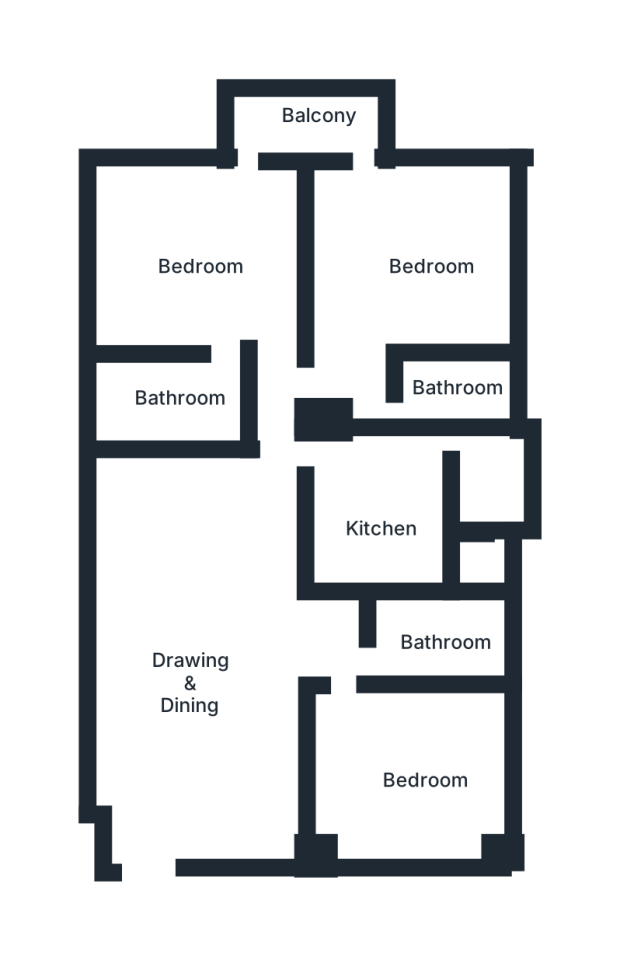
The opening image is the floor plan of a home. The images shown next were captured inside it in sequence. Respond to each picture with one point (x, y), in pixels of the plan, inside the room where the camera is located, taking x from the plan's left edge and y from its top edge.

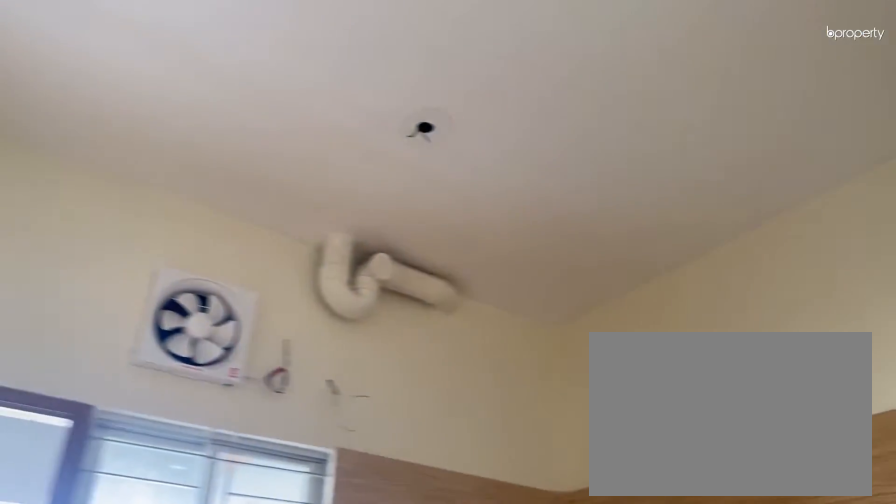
(377, 525)
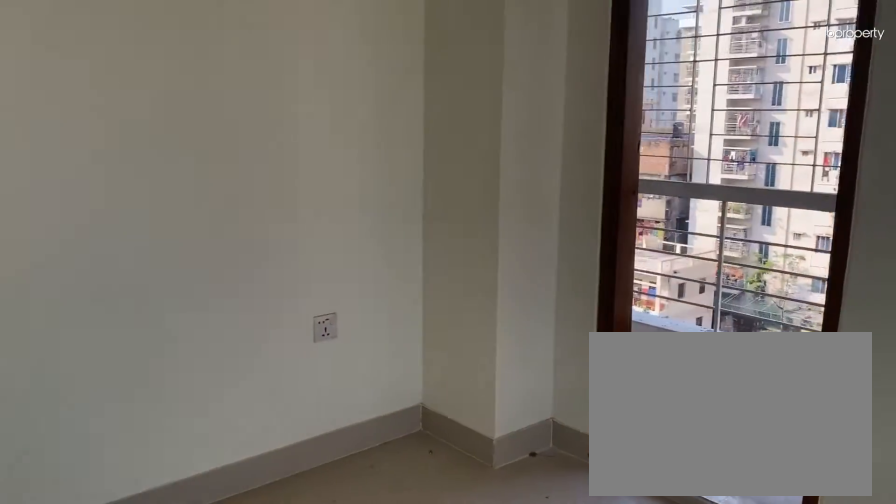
(434, 263)
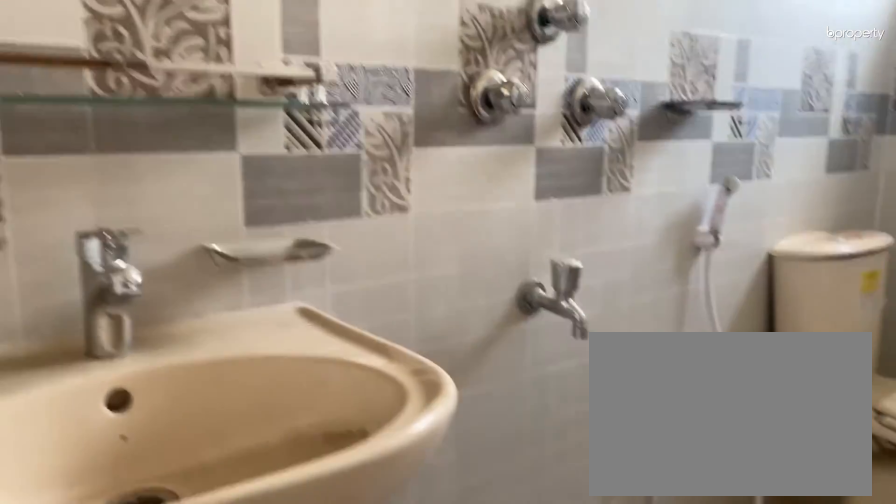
(474, 384)
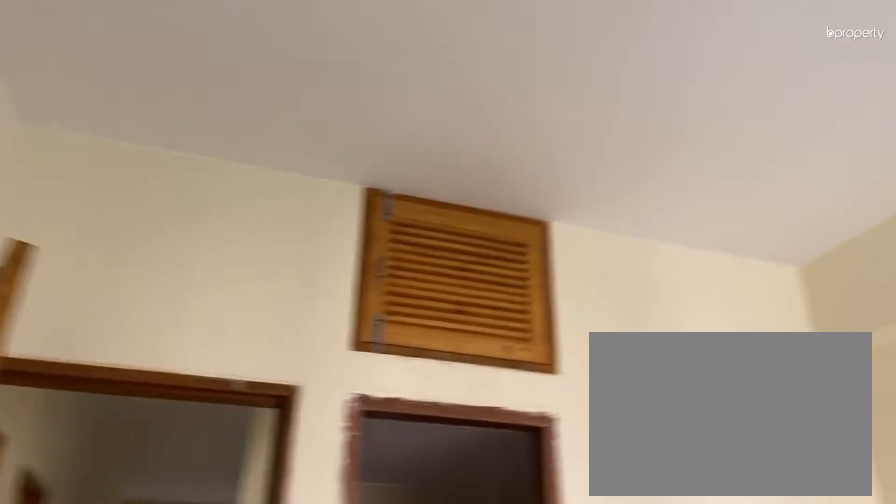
(201, 266)
